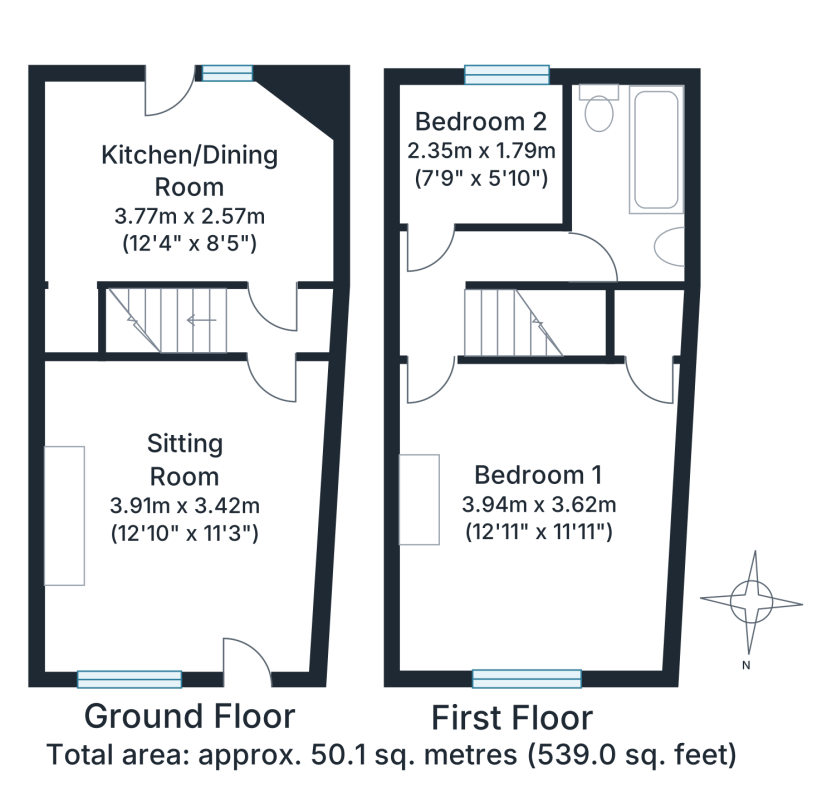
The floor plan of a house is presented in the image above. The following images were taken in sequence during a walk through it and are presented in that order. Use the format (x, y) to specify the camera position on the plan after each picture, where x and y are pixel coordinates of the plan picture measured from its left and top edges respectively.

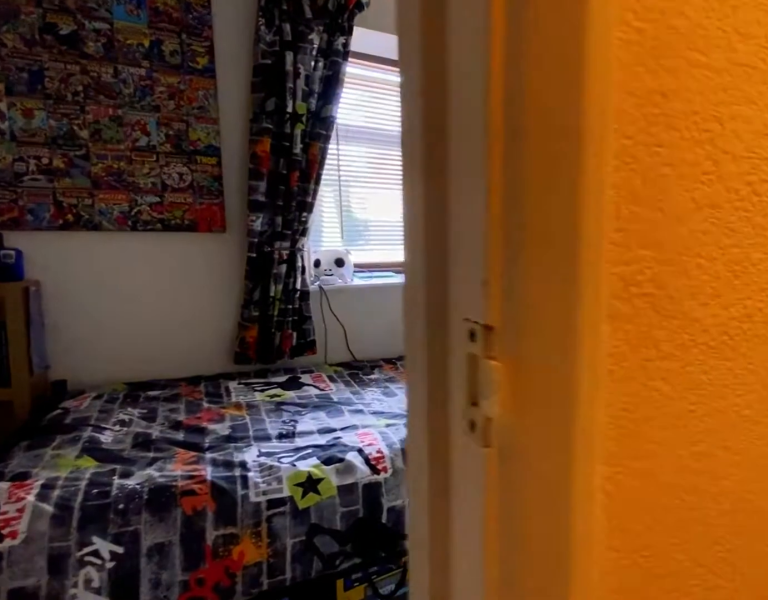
(463, 262)
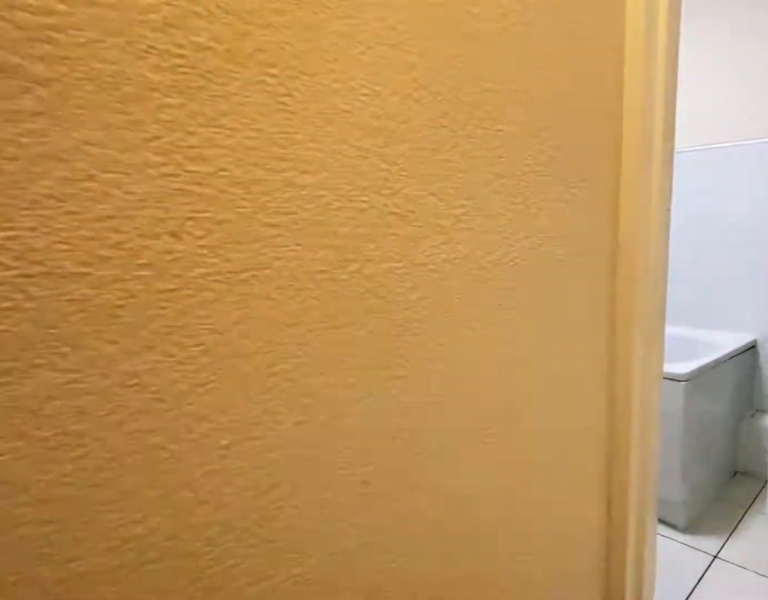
(542, 261)
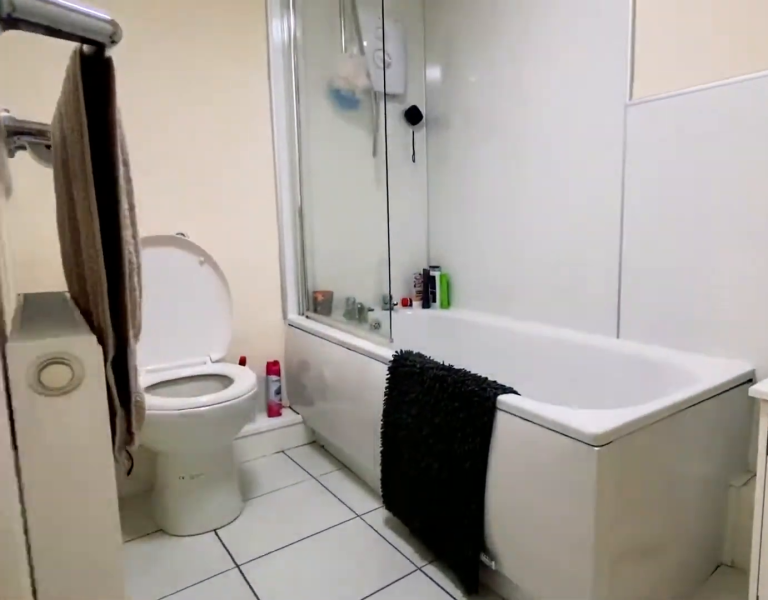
(612, 238)
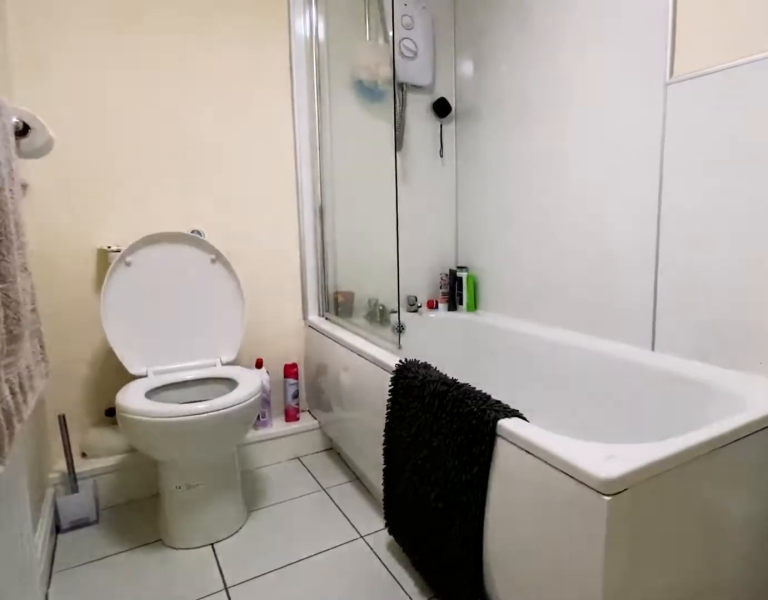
(612, 222)
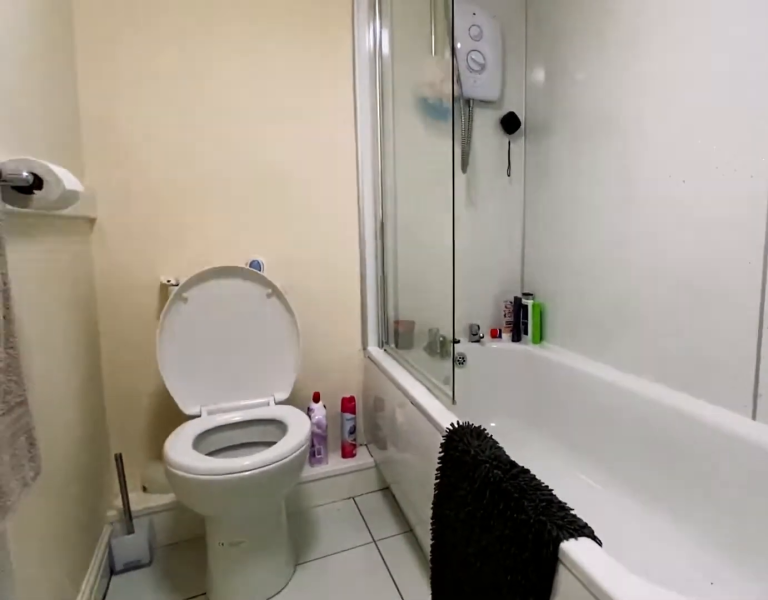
(603, 199)
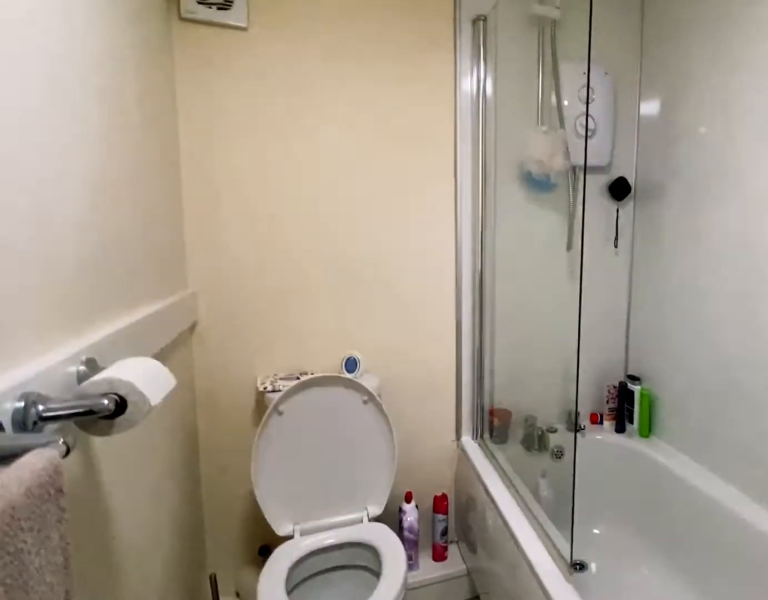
(597, 182)
